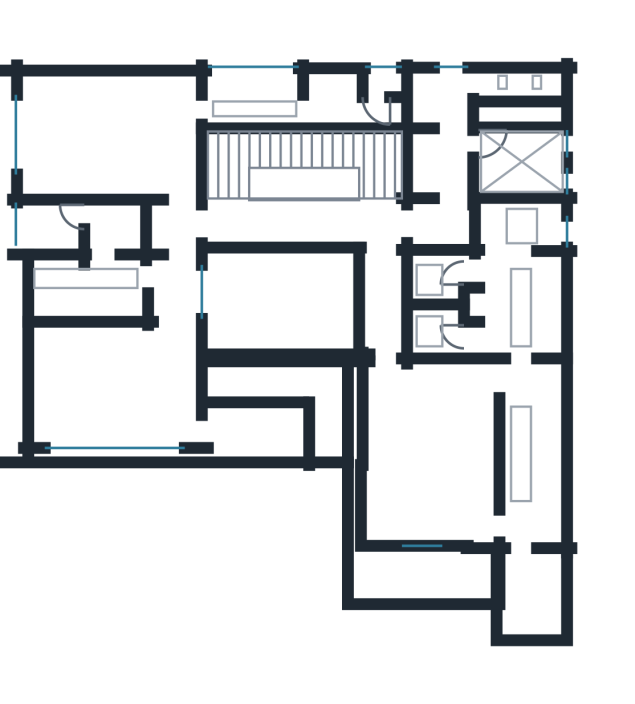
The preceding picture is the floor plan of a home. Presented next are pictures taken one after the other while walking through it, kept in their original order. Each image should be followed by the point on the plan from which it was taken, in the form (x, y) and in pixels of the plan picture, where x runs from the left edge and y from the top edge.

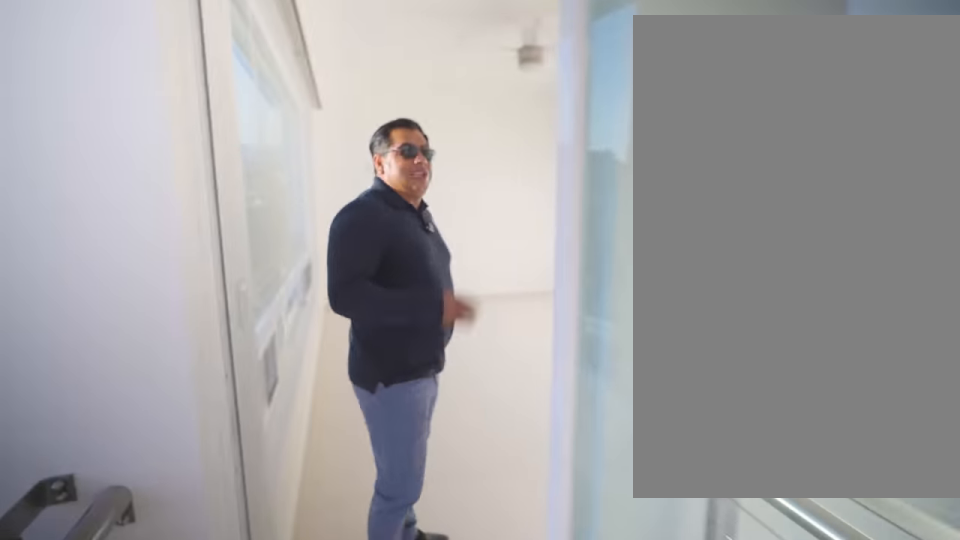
(210, 431)
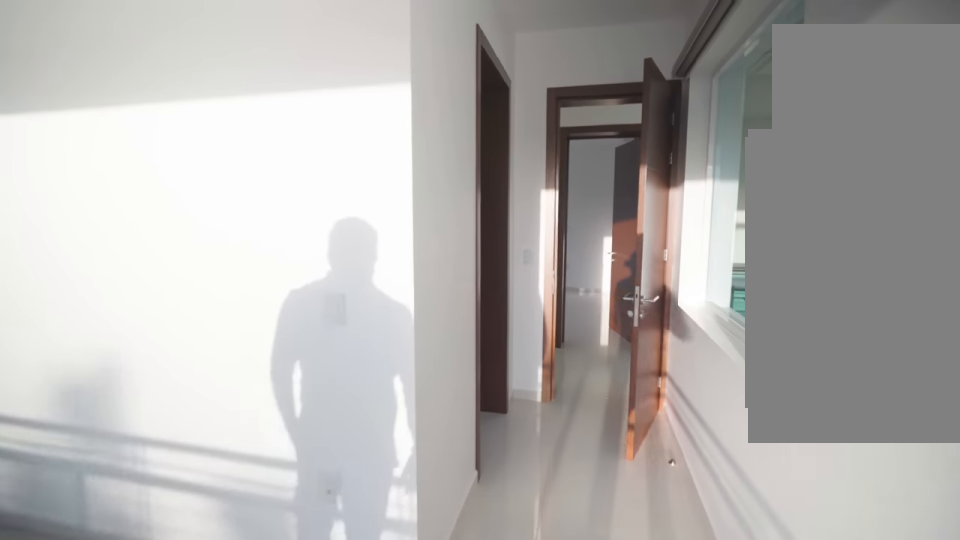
(174, 334)
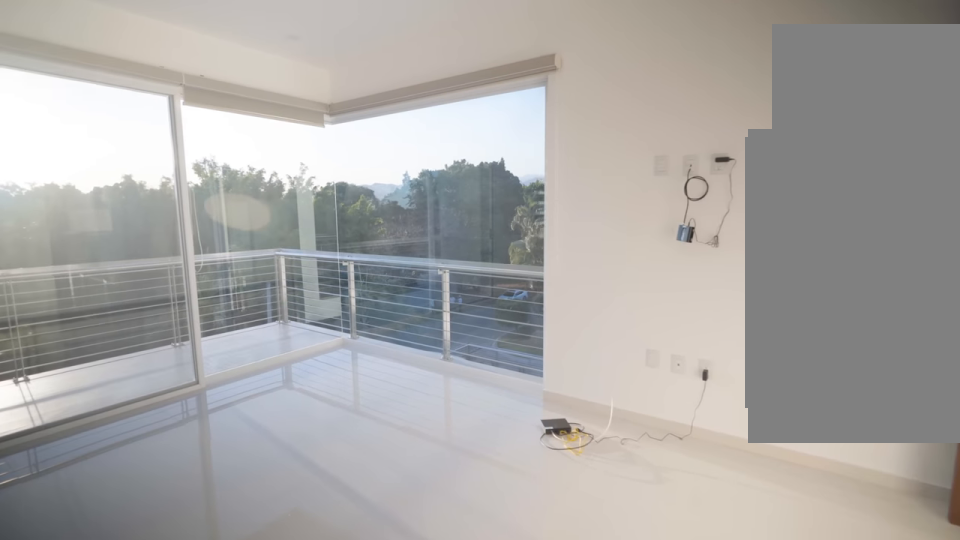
(434, 437)
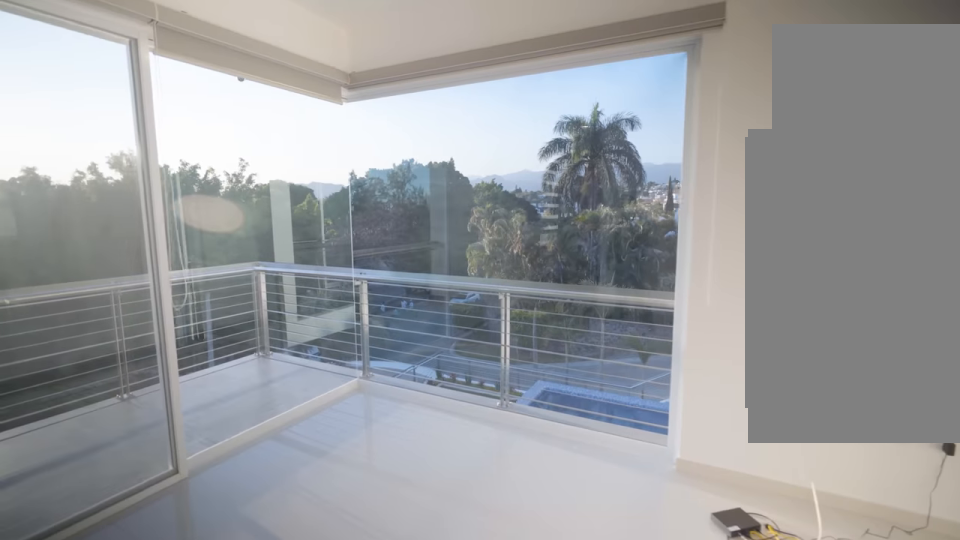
(409, 479)
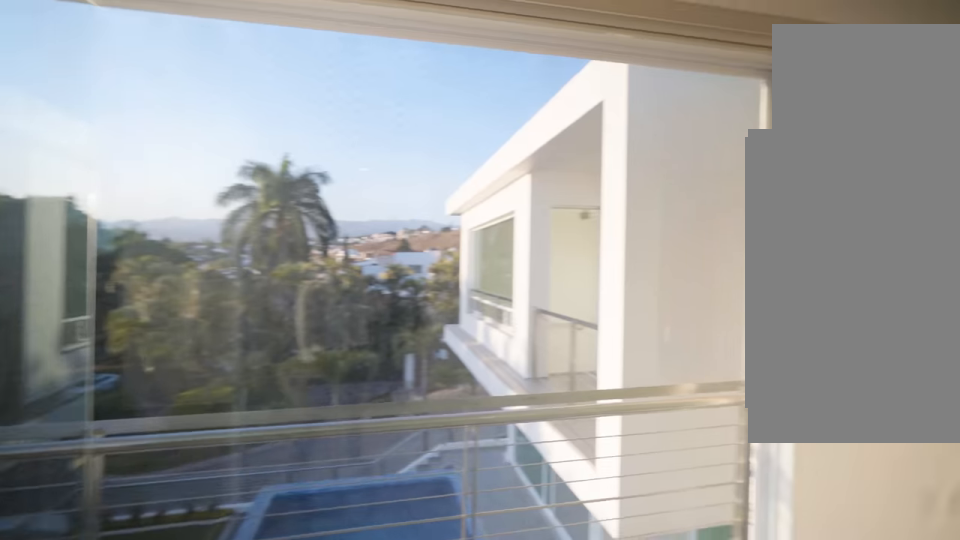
(404, 502)
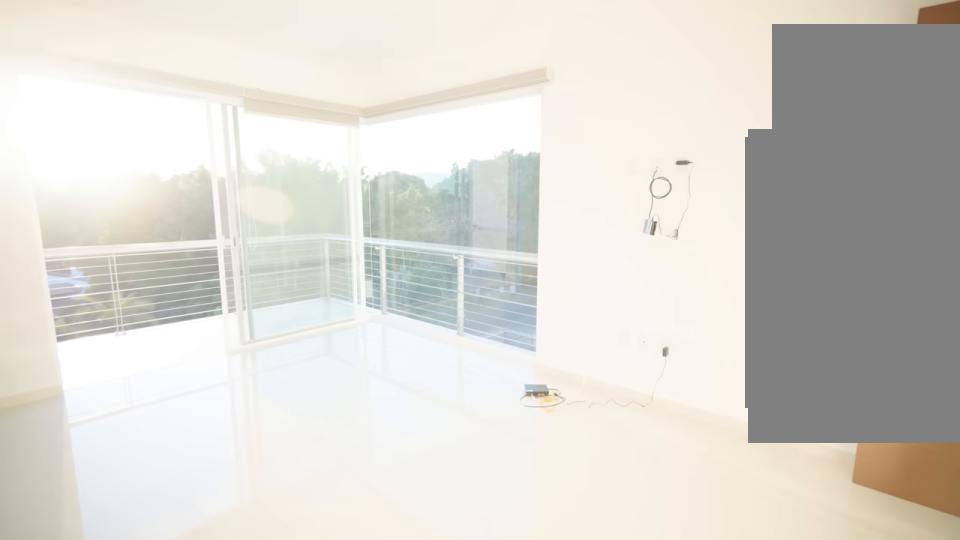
(480, 384)
